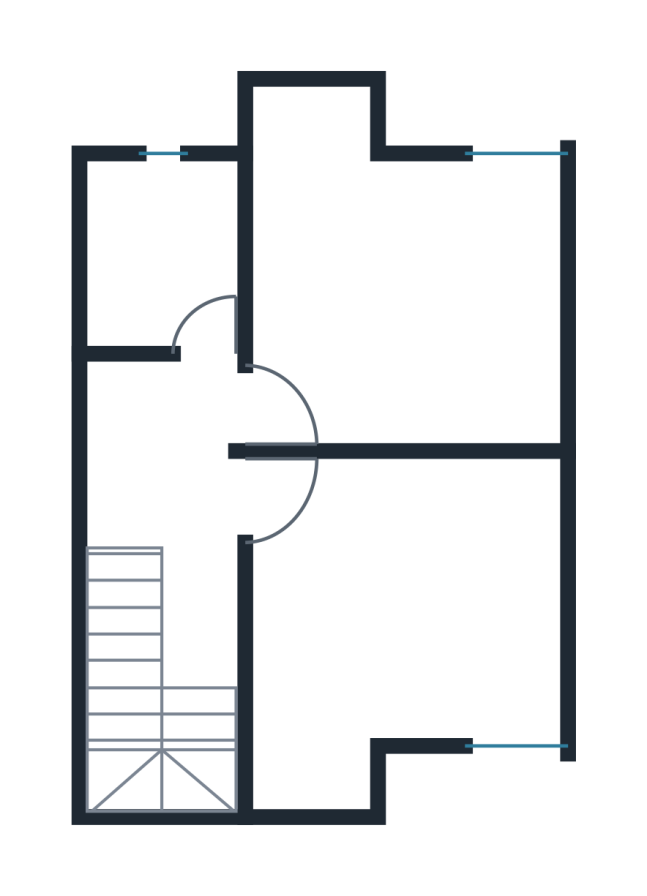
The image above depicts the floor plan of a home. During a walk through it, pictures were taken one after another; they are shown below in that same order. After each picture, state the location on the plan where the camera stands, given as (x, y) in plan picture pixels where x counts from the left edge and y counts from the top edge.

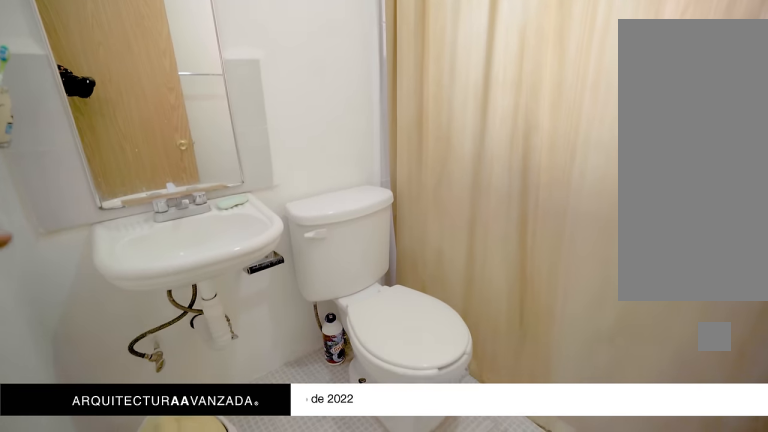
(206, 321)
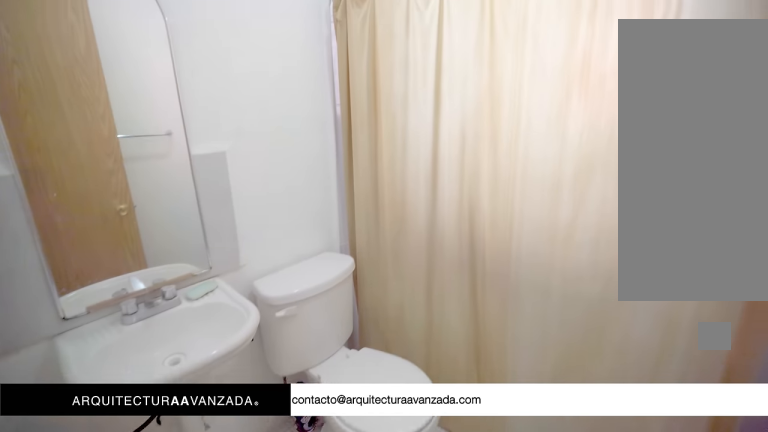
(206, 323)
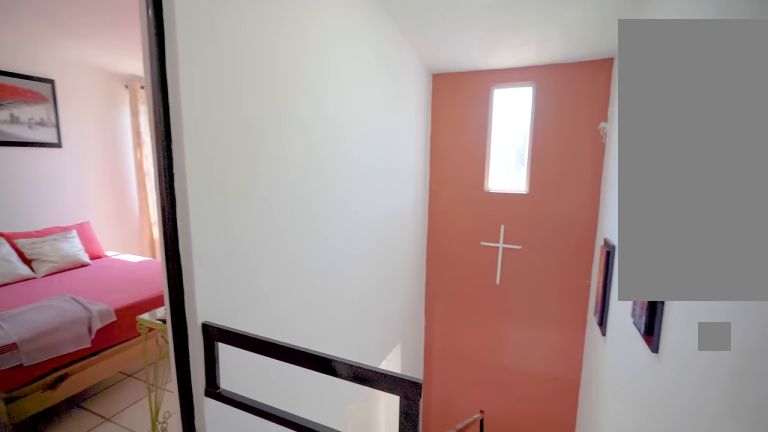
(203, 404)
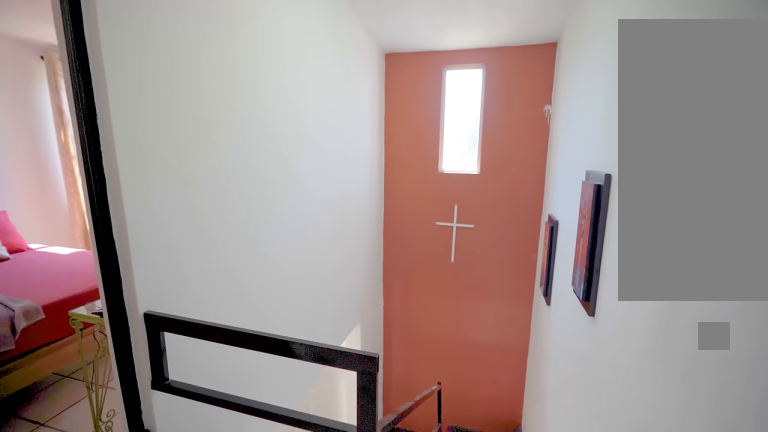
(203, 404)
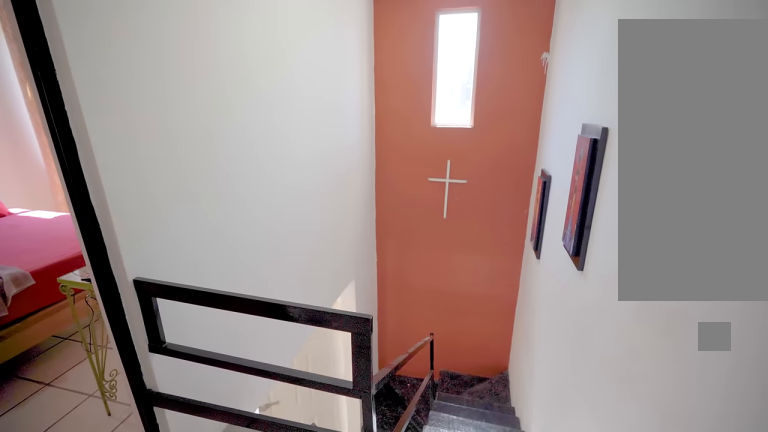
(203, 404)
